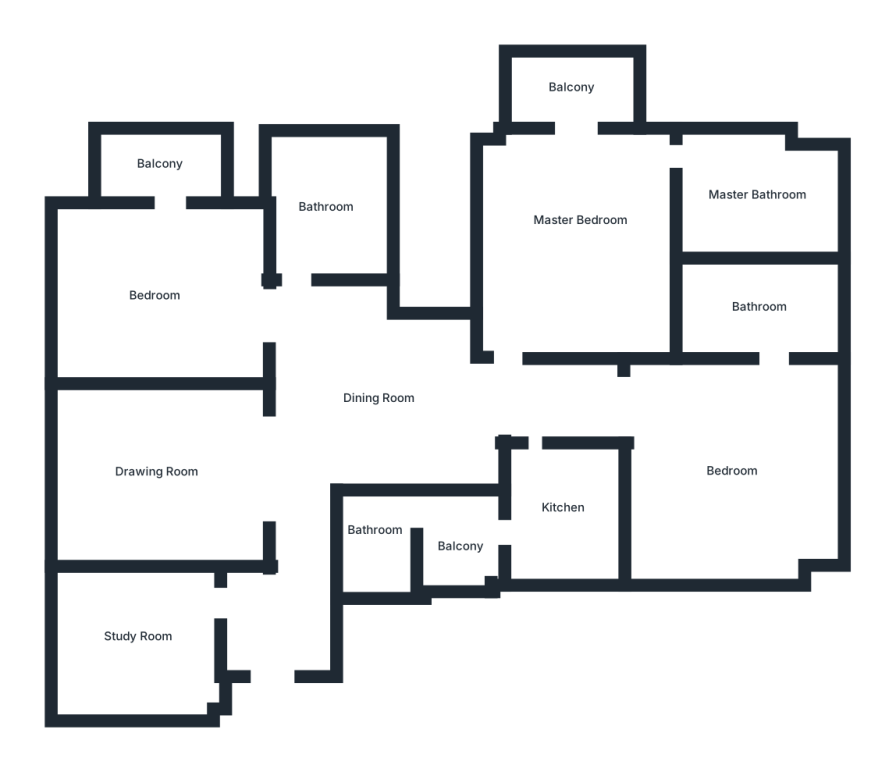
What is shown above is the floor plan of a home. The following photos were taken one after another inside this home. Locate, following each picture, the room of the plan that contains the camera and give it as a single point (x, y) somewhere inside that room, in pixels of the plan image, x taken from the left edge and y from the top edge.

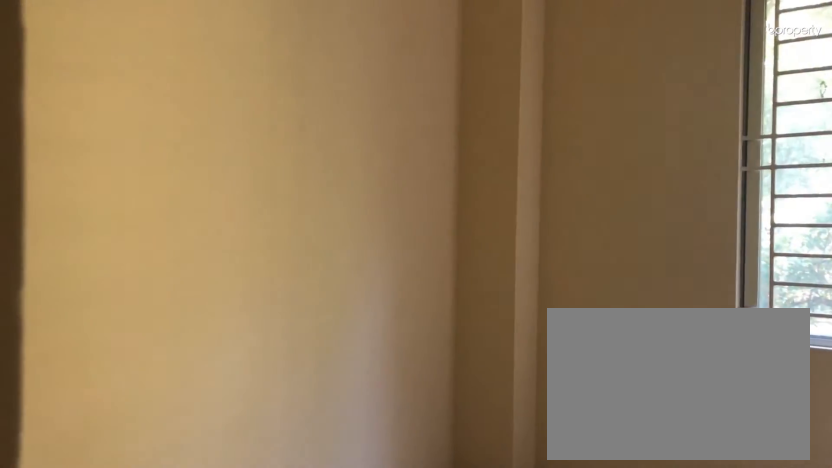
(138, 635)
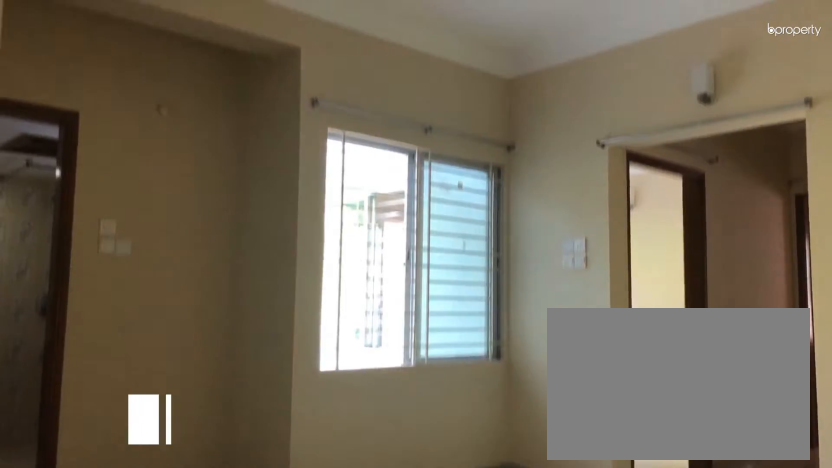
(378, 397)
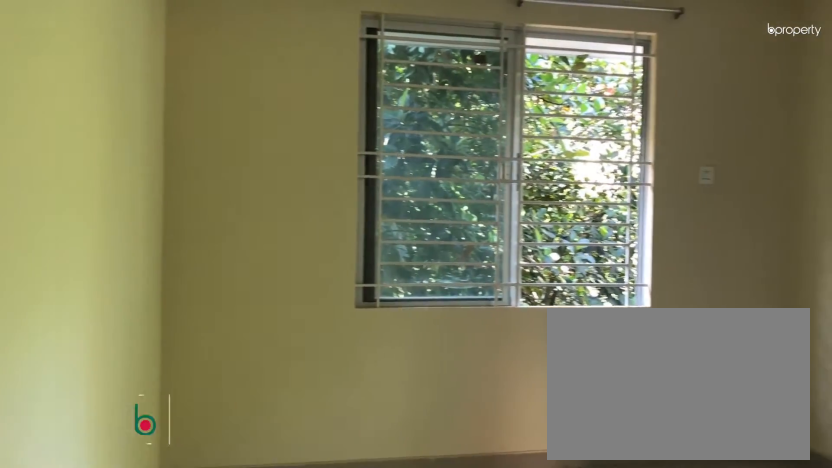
(154, 296)
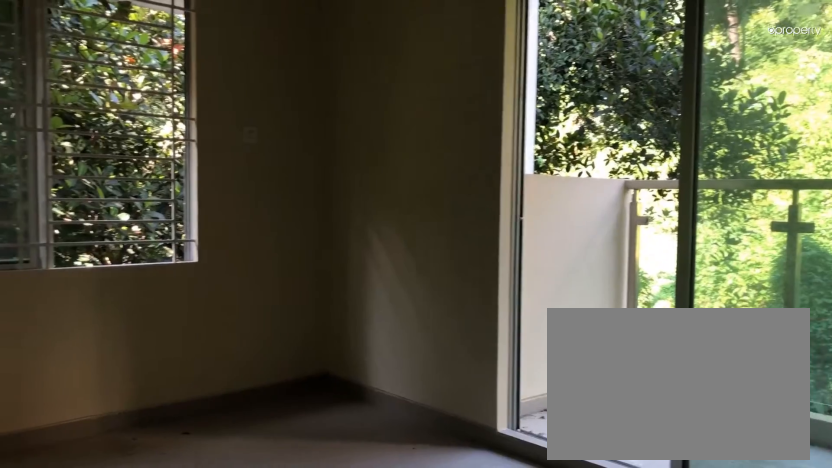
(154, 296)
